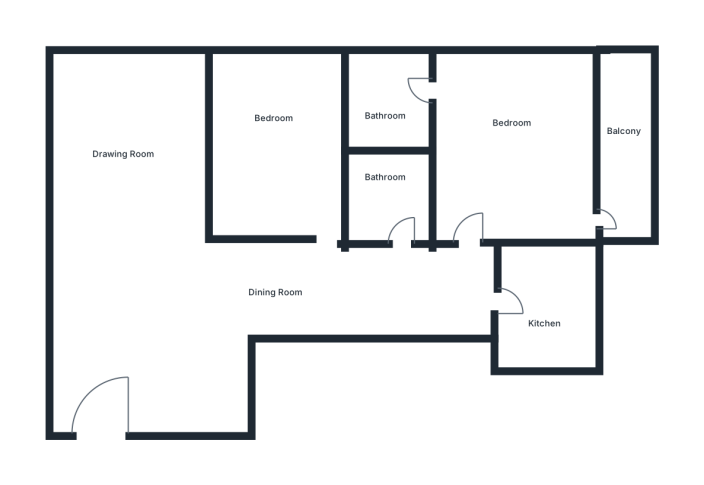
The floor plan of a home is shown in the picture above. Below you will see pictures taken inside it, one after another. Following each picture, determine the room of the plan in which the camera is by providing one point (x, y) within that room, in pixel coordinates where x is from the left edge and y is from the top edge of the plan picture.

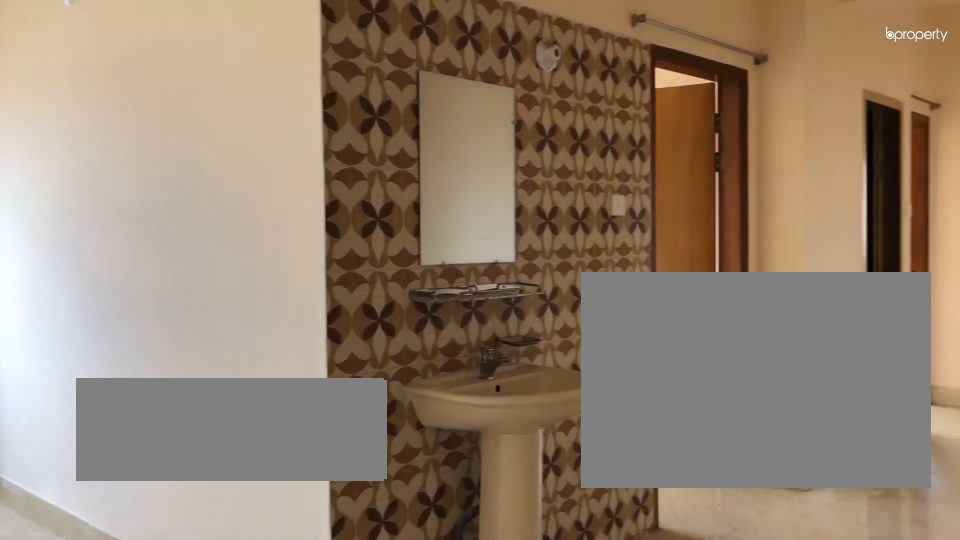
(155, 302)
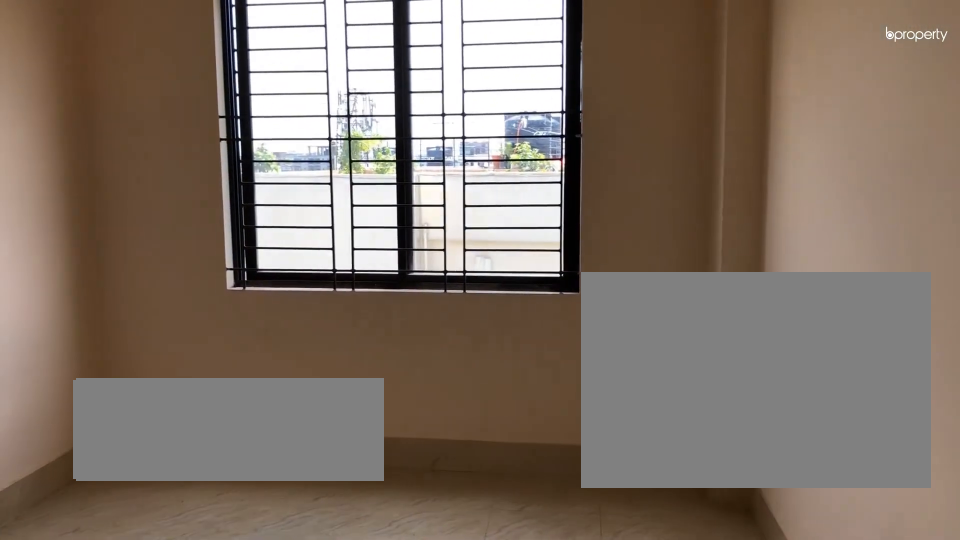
(283, 154)
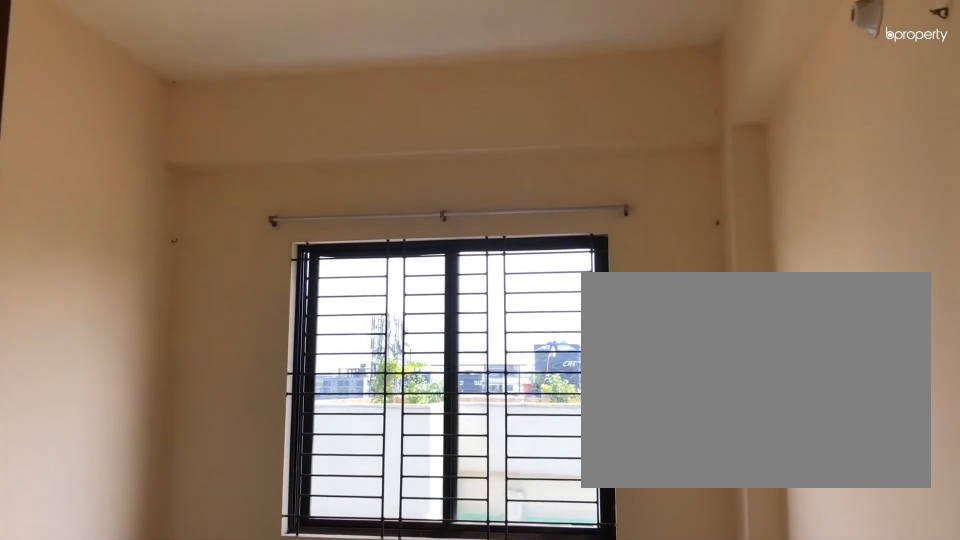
(291, 160)
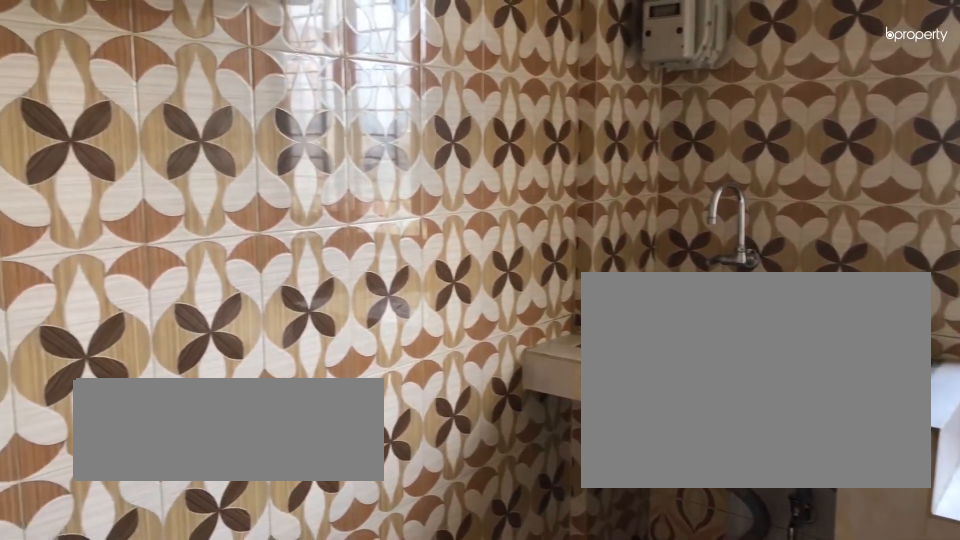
(545, 300)
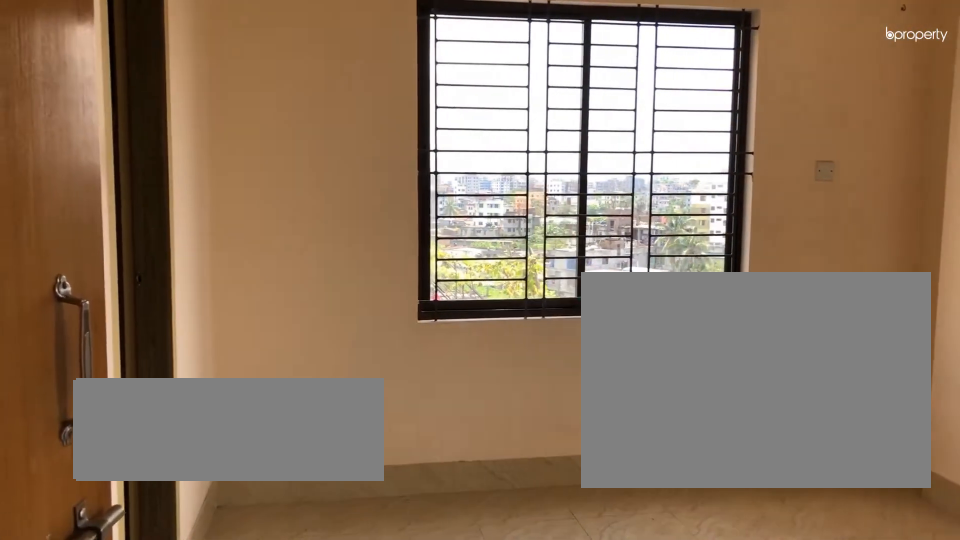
(514, 136)
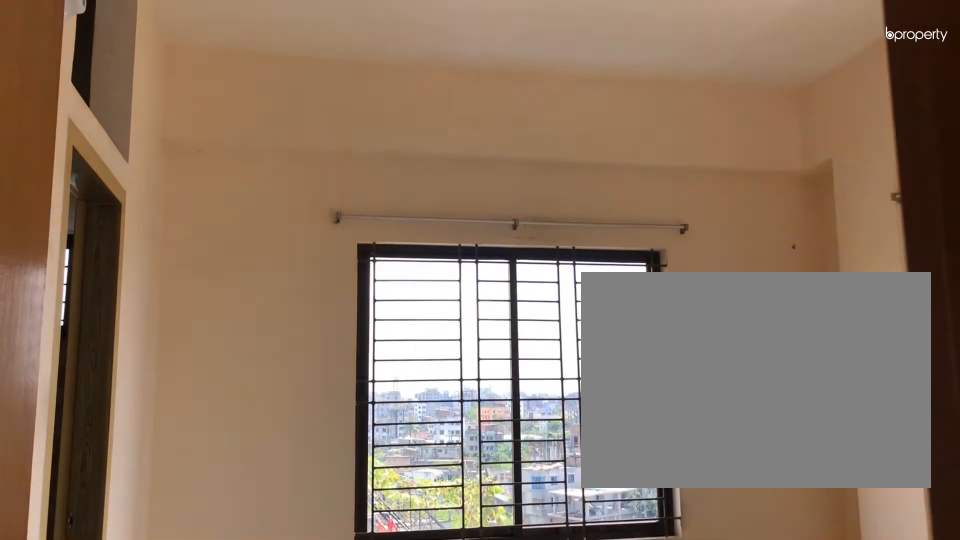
(514, 136)
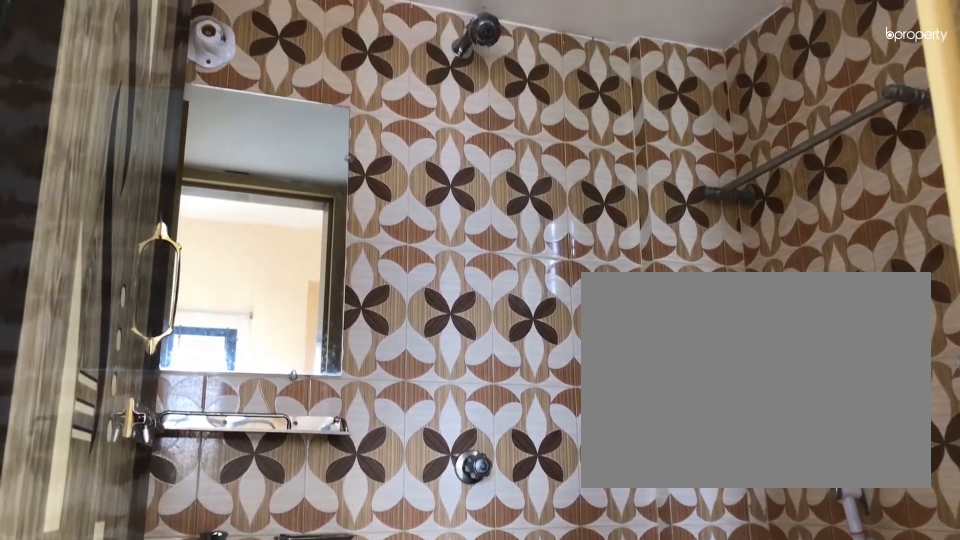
(390, 108)
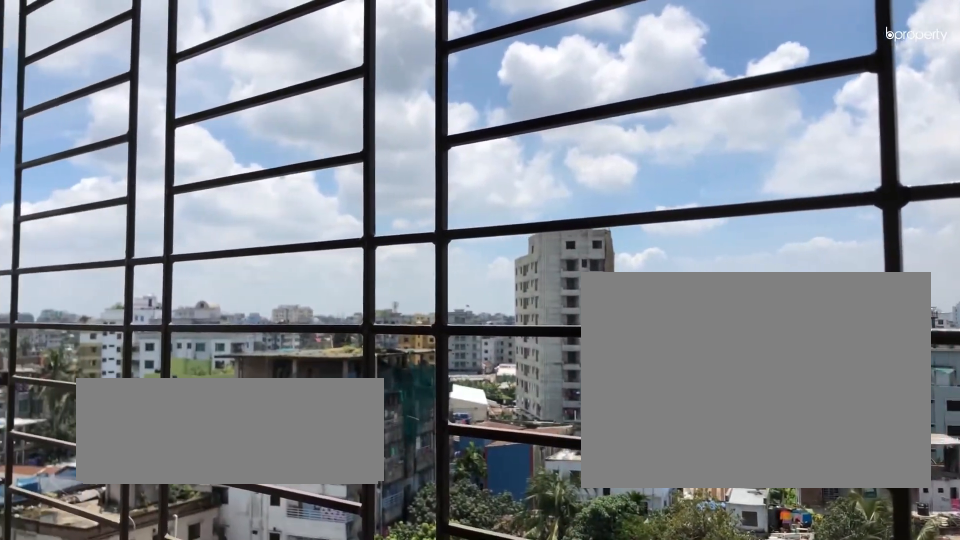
(625, 167)
